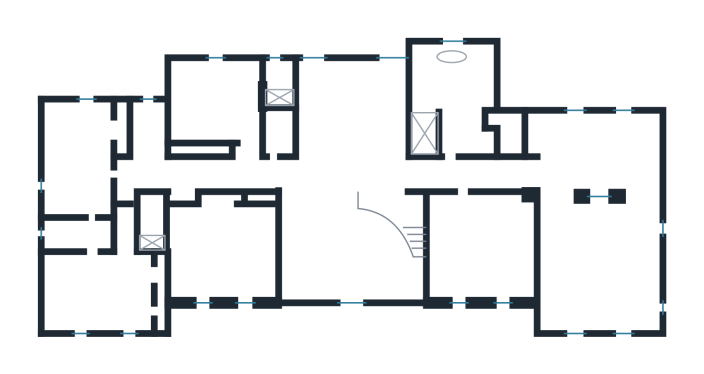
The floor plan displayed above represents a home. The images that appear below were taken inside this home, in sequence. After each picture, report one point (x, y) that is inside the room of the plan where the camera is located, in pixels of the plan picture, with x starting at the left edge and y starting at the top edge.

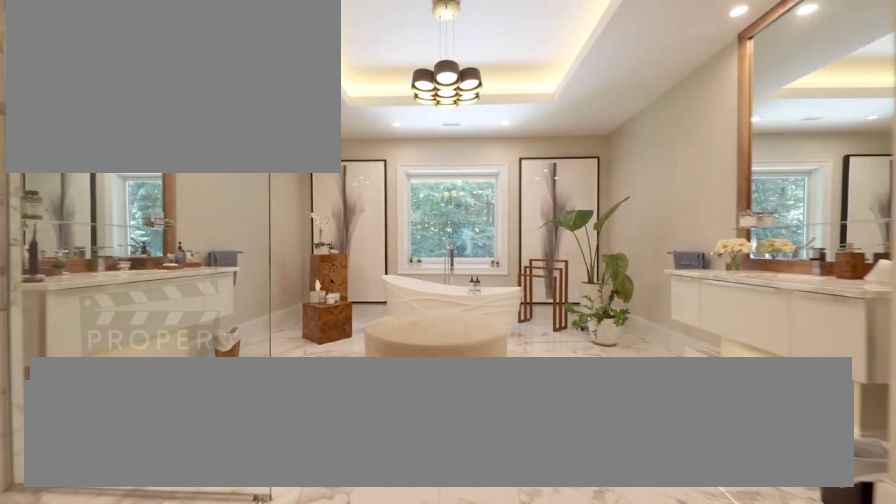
(461, 100)
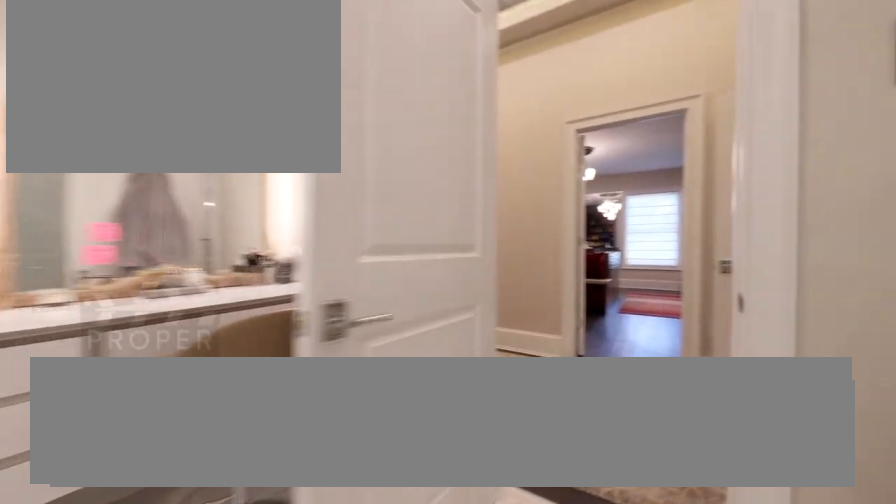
(461, 100)
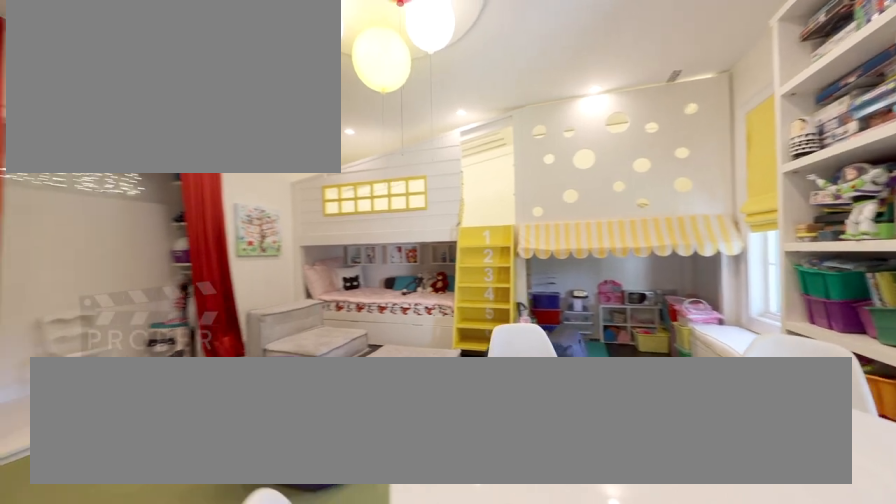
(223, 251)
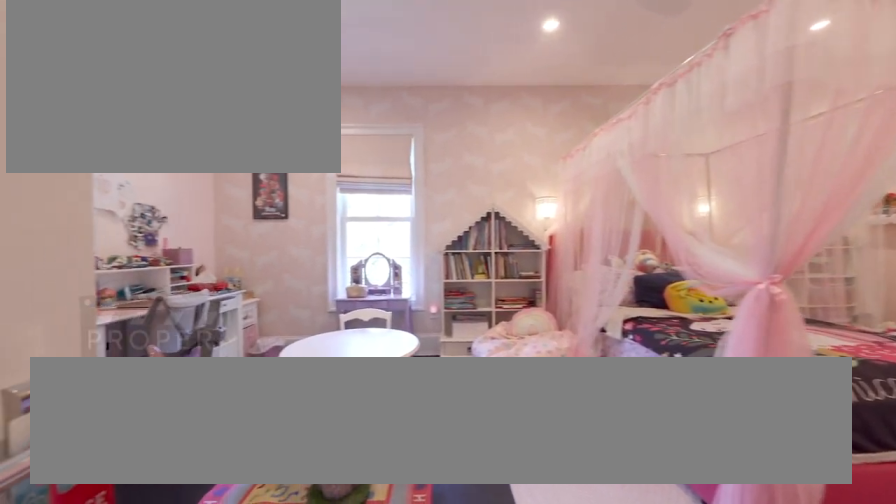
(77, 157)
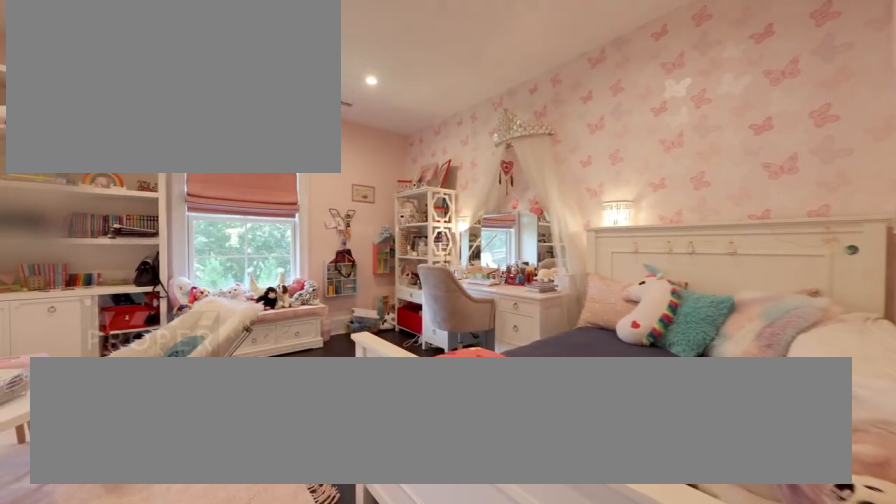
(103, 277)
